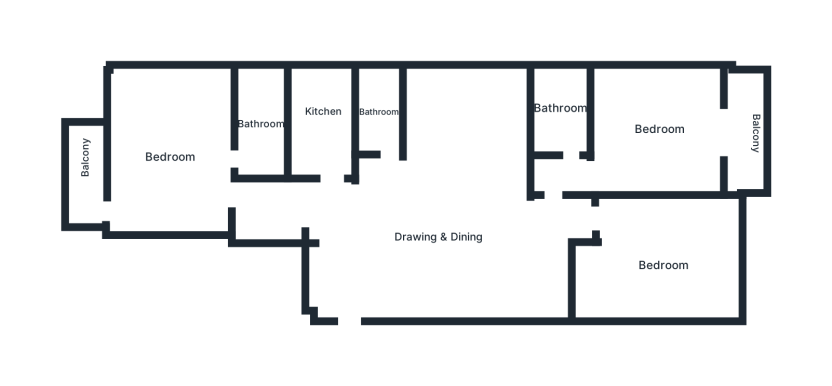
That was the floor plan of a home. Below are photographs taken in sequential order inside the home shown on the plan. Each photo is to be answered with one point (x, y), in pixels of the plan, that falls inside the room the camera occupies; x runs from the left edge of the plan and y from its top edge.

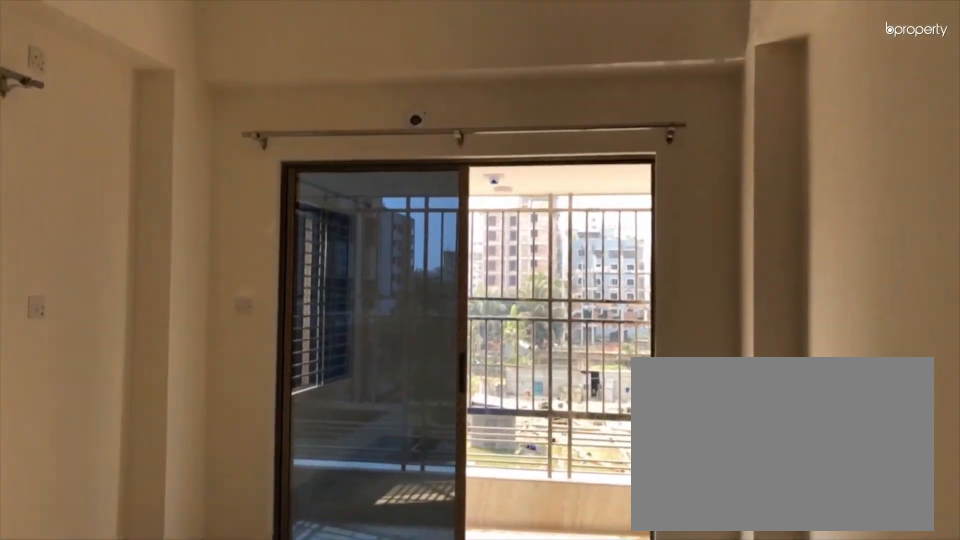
(662, 135)
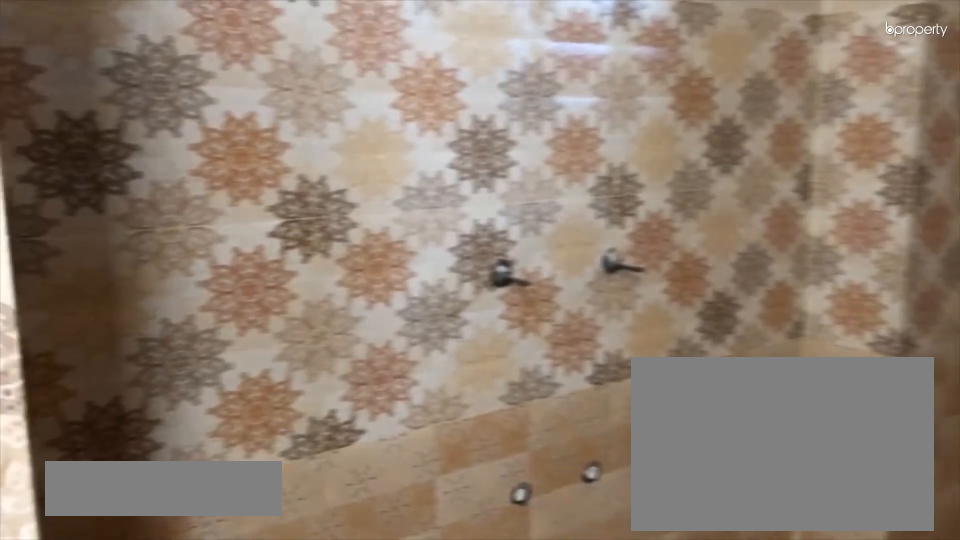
(561, 112)
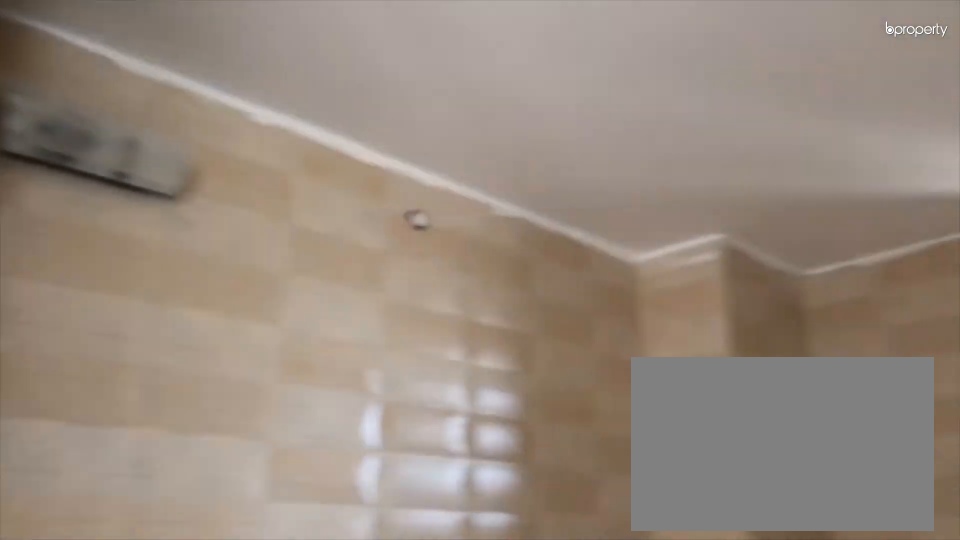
(561, 112)
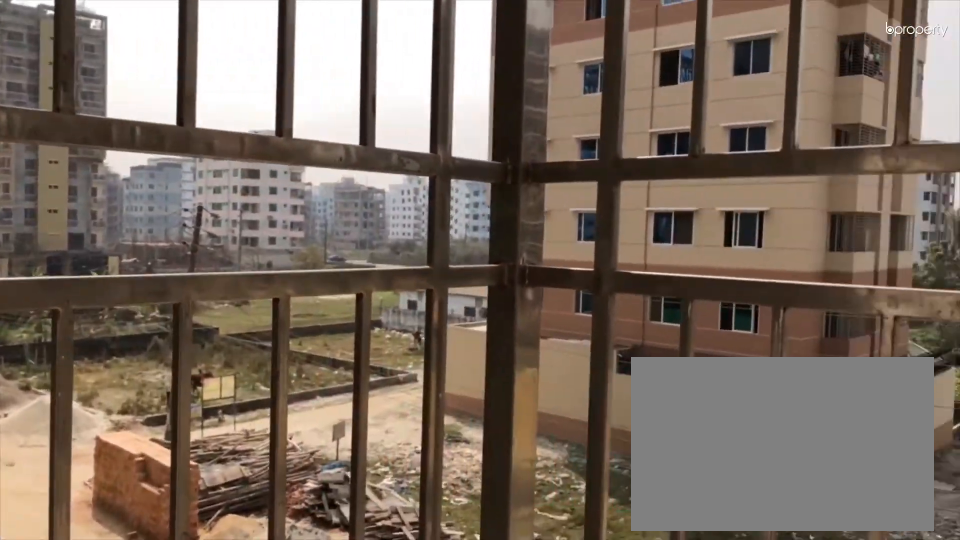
(745, 128)
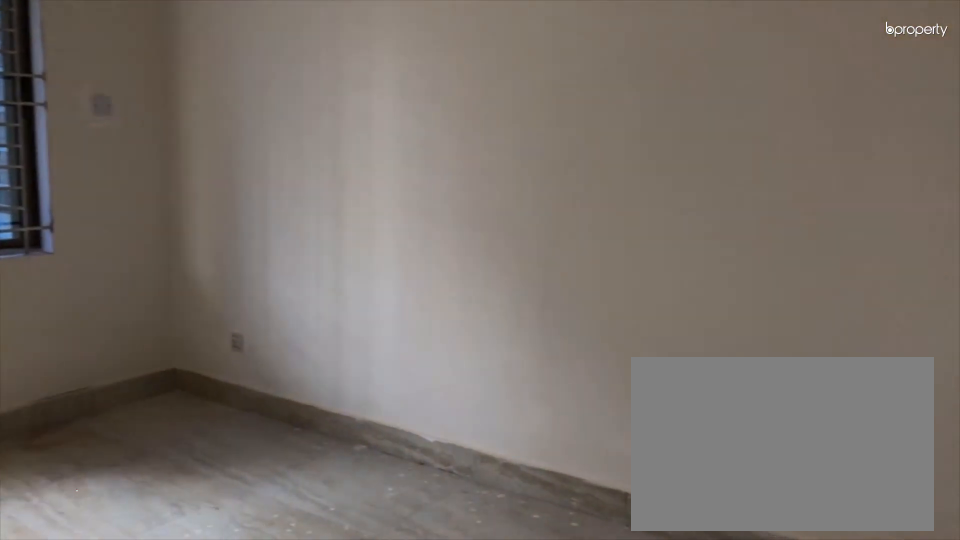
(650, 260)
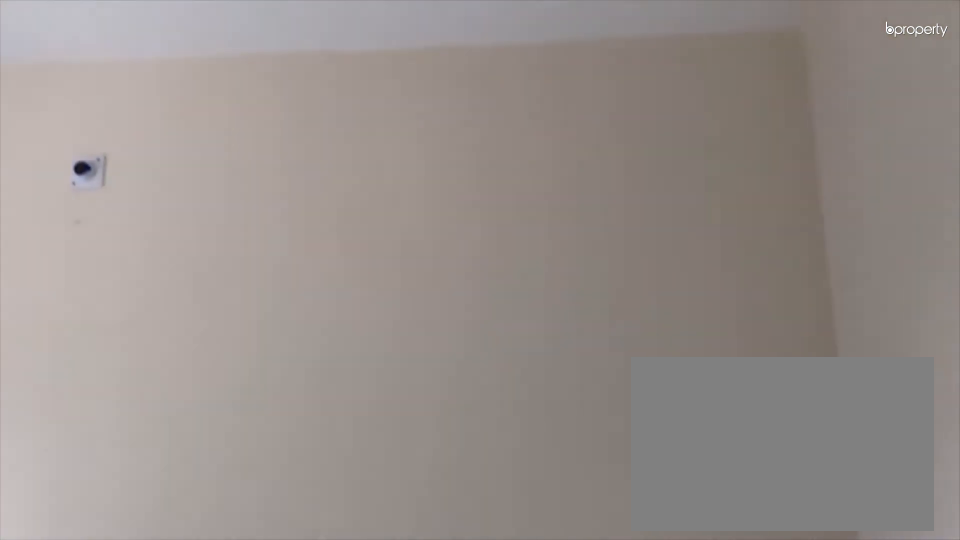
(650, 260)
